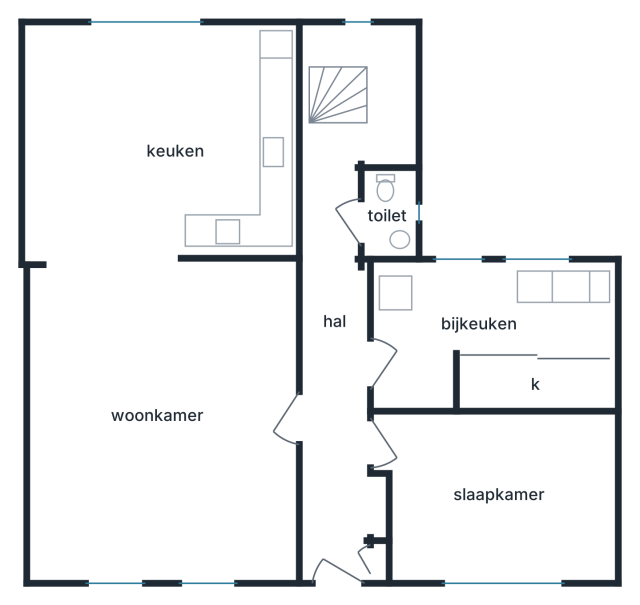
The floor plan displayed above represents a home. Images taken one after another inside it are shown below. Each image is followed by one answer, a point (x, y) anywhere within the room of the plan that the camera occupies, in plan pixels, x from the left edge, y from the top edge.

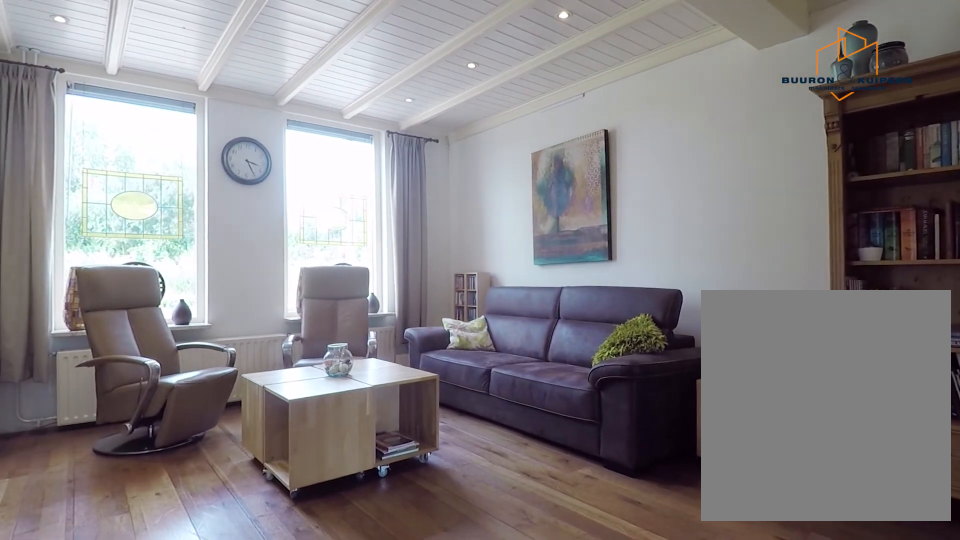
(165, 419)
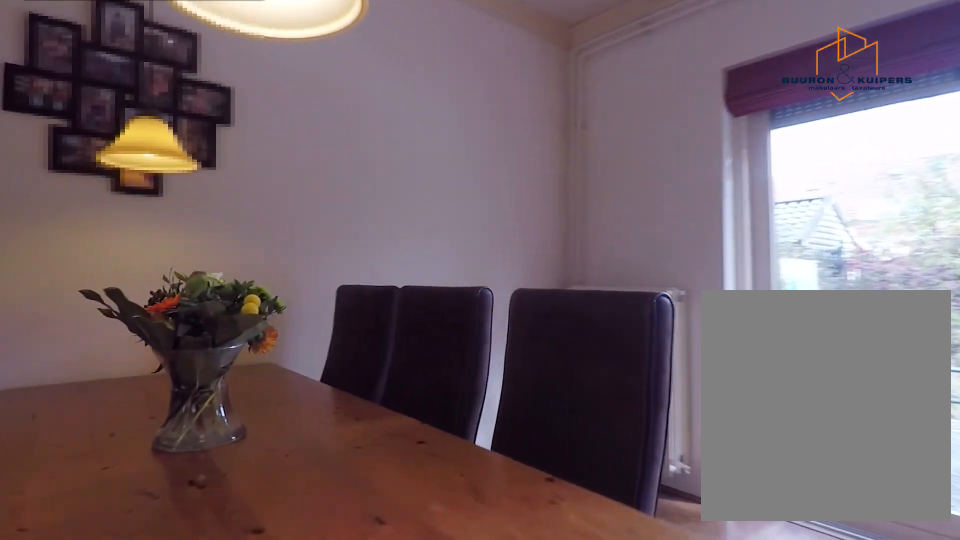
(164, 146)
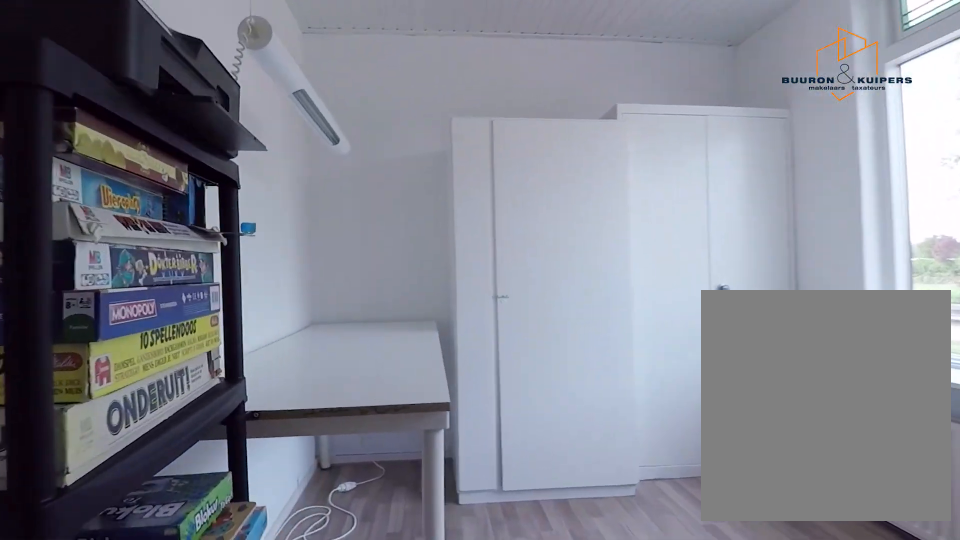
(498, 494)
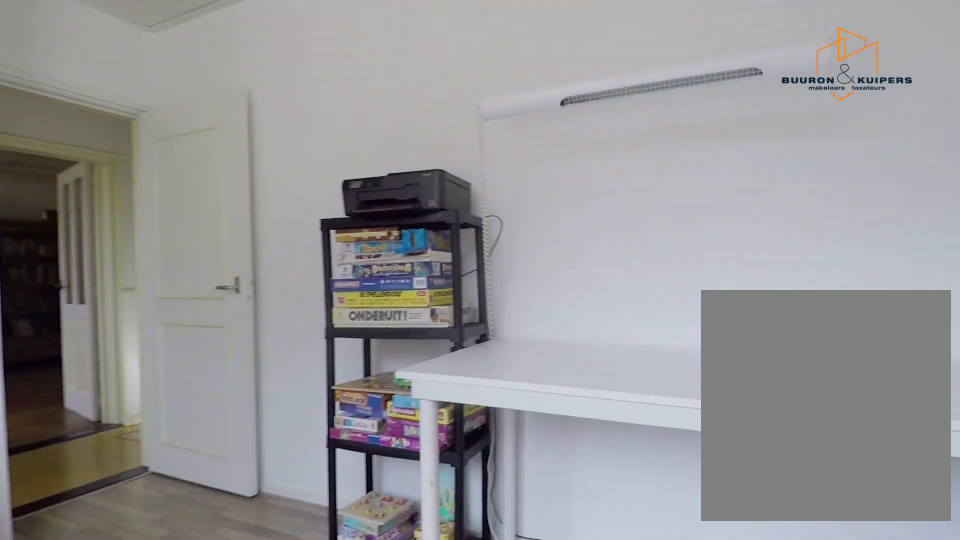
(498, 494)
